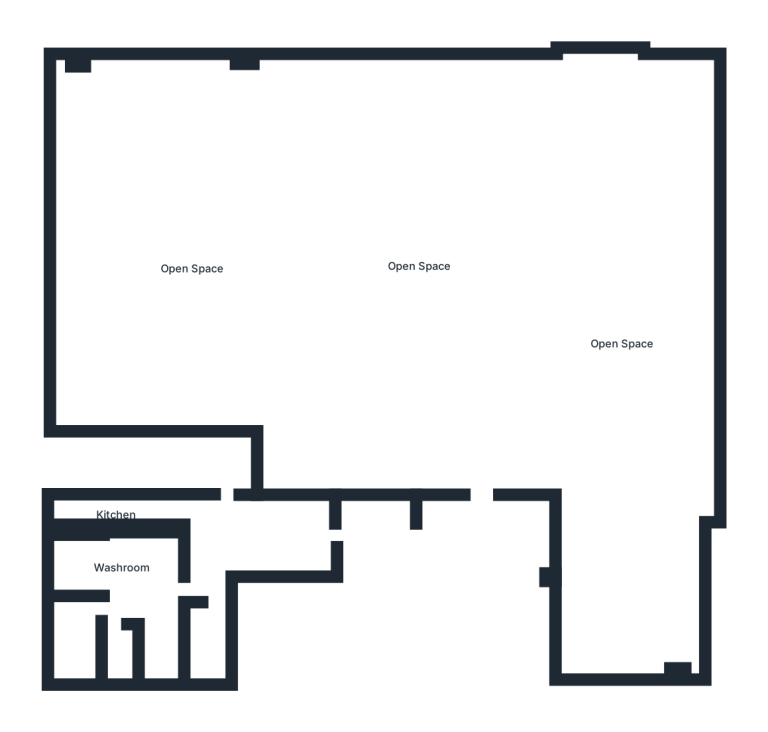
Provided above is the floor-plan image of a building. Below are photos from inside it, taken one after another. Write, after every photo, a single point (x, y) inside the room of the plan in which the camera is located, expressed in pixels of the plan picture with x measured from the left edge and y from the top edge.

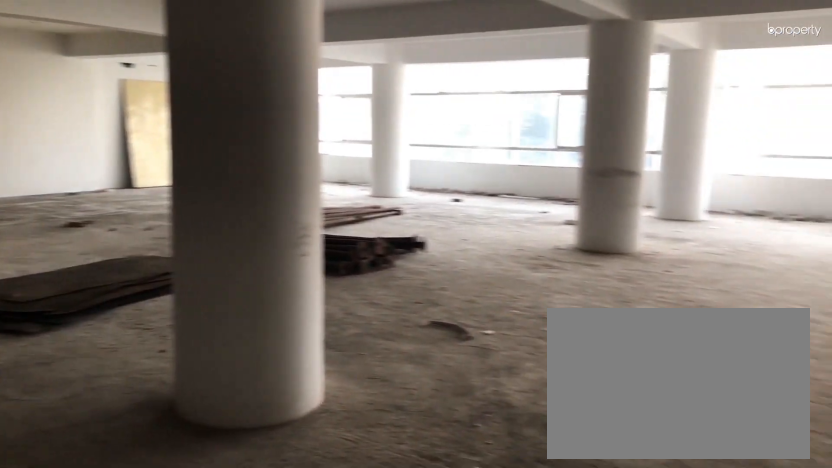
(192, 268)
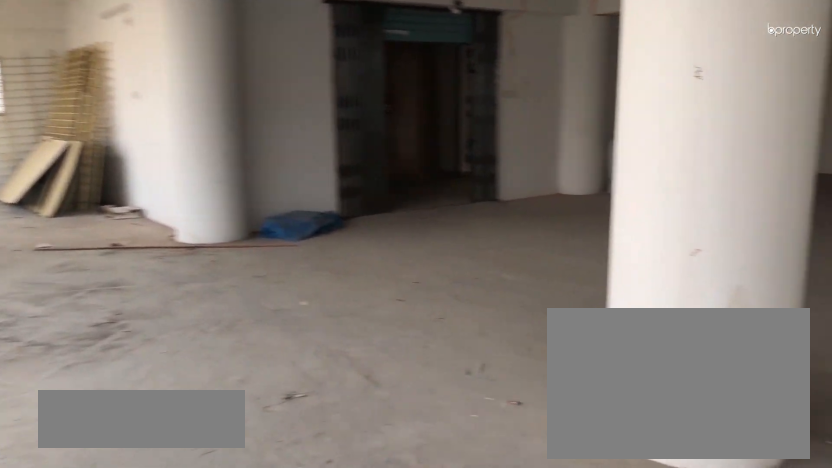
(626, 342)
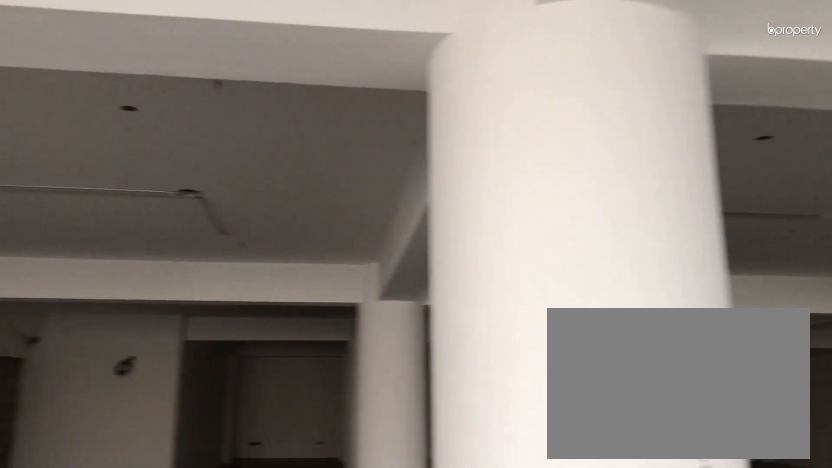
(626, 342)
